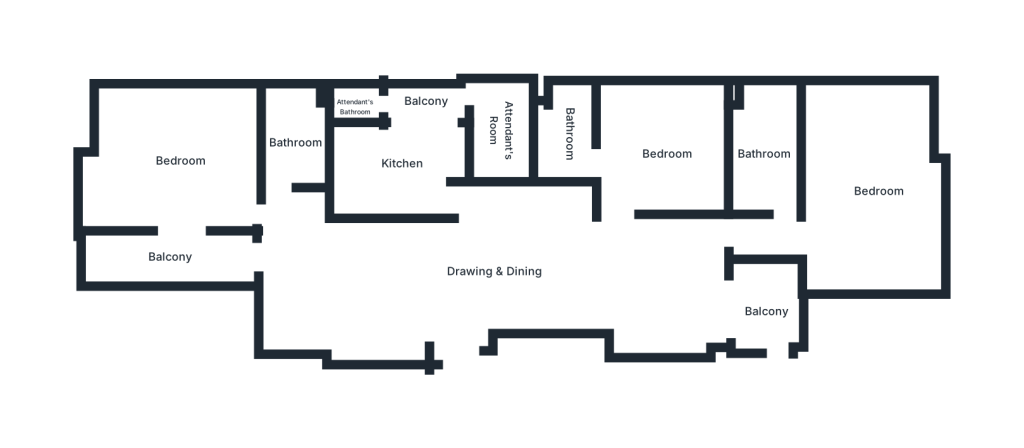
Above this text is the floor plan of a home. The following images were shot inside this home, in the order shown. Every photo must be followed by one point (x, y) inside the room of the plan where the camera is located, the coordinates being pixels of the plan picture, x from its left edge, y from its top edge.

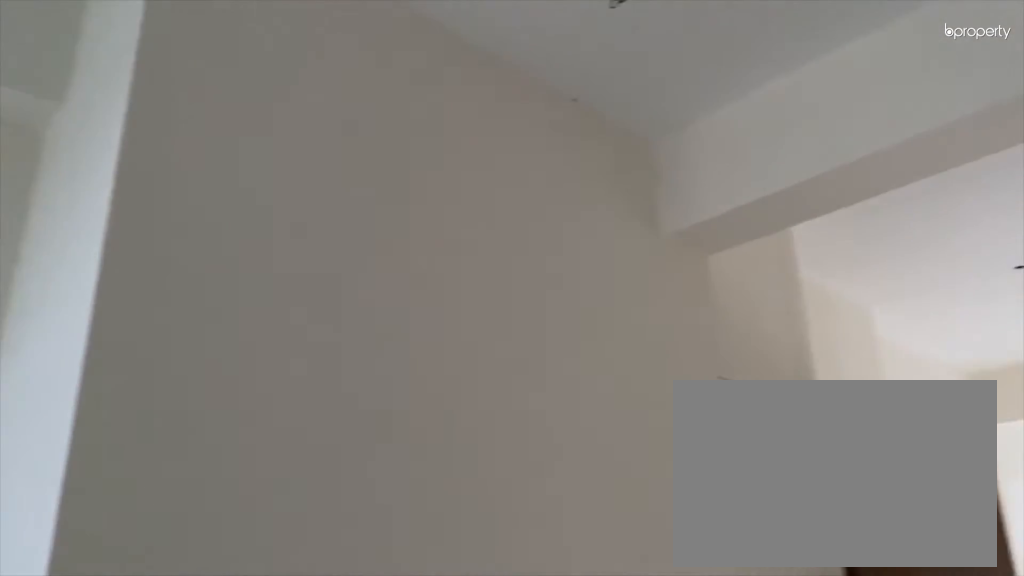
(645, 282)
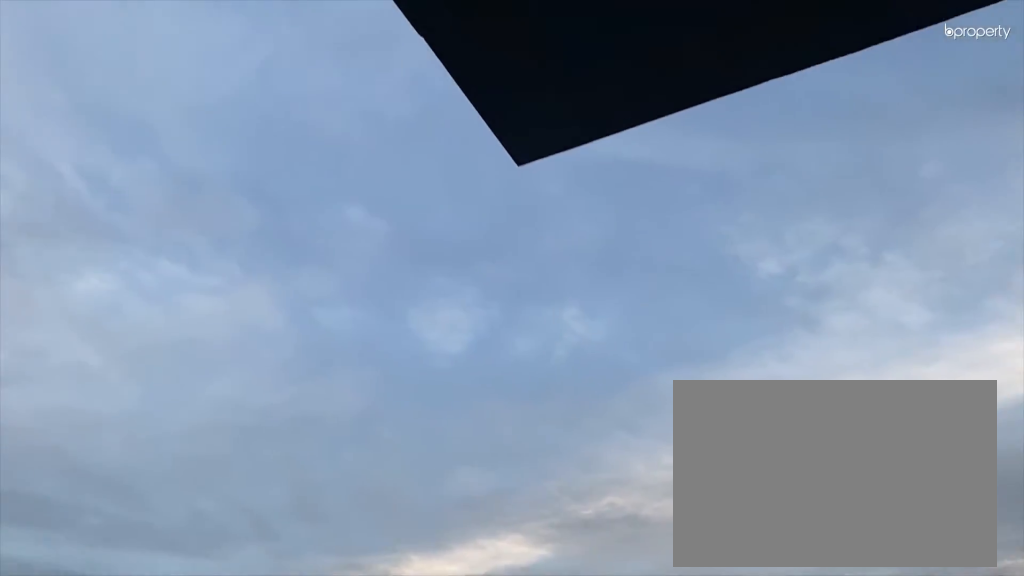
(169, 257)
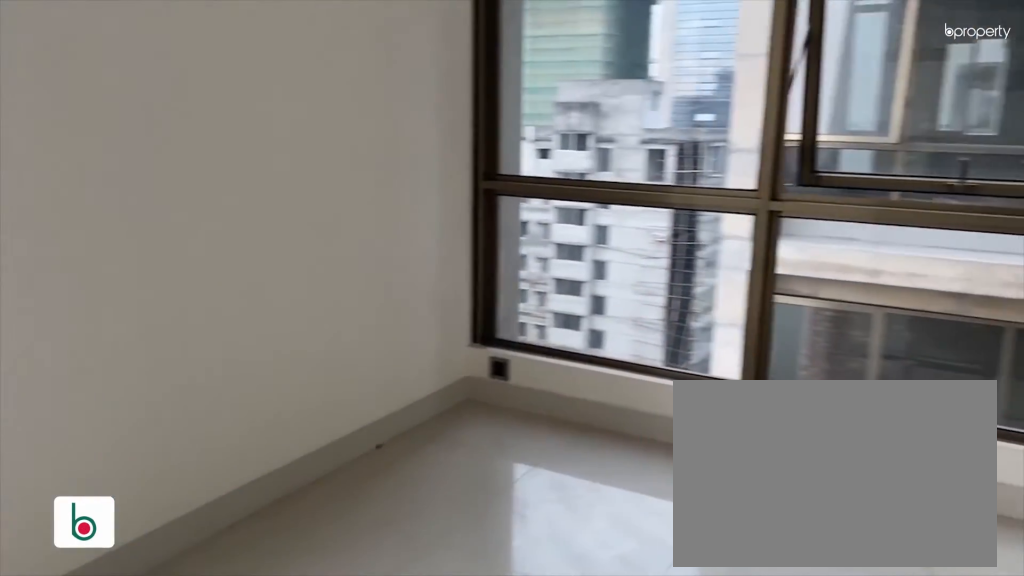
(180, 160)
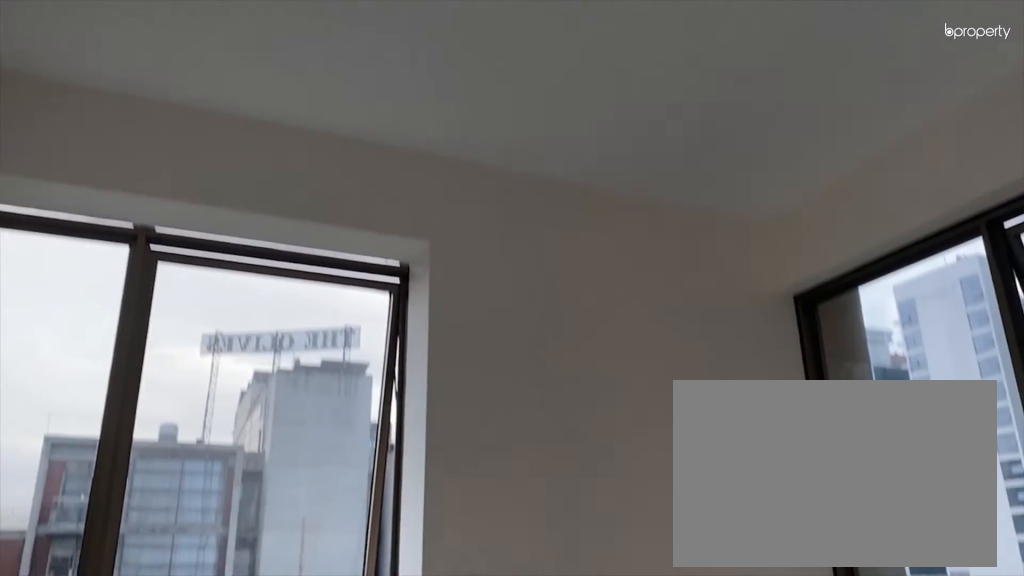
(180, 160)
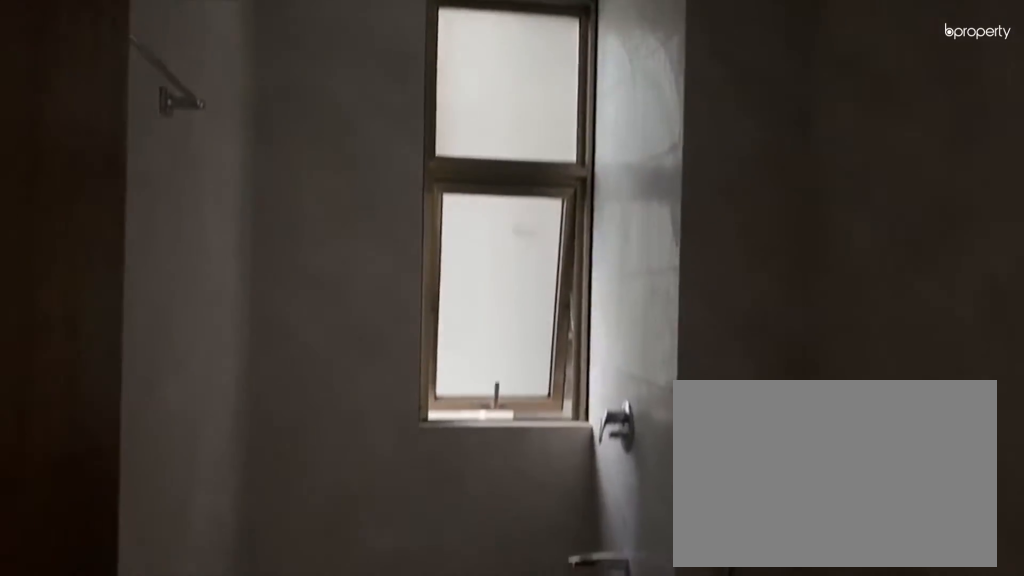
(294, 149)
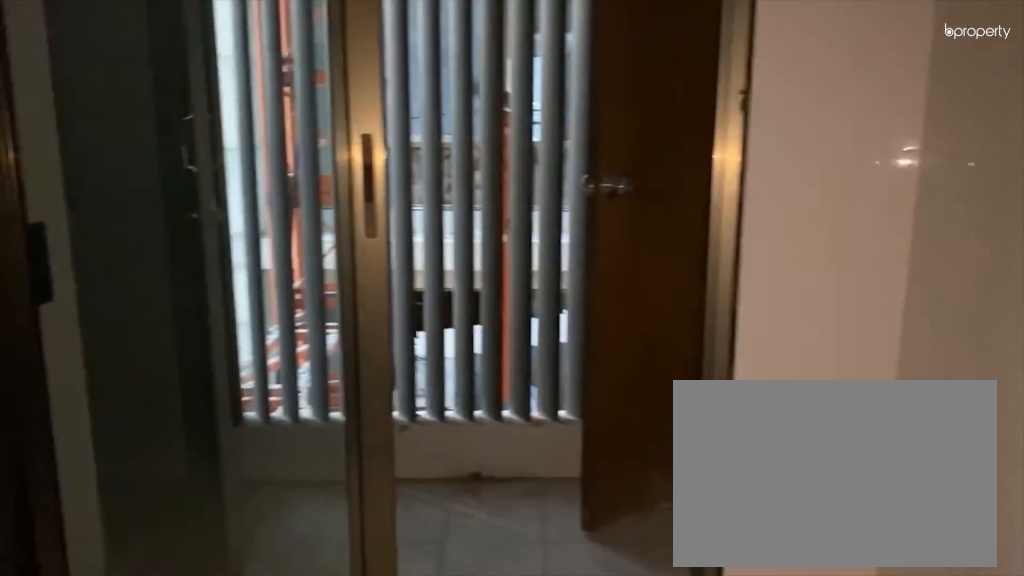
(402, 166)
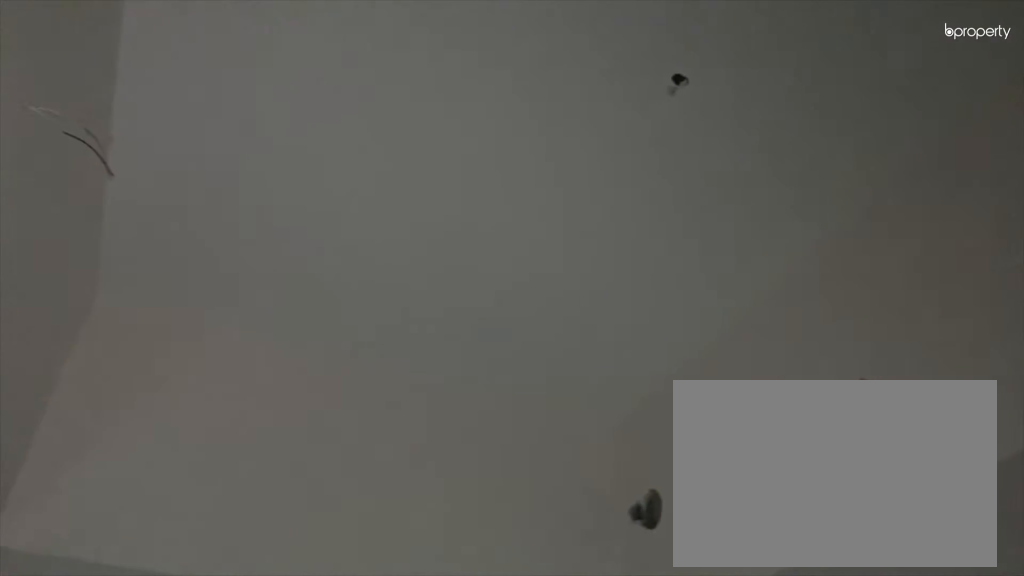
(402, 166)
